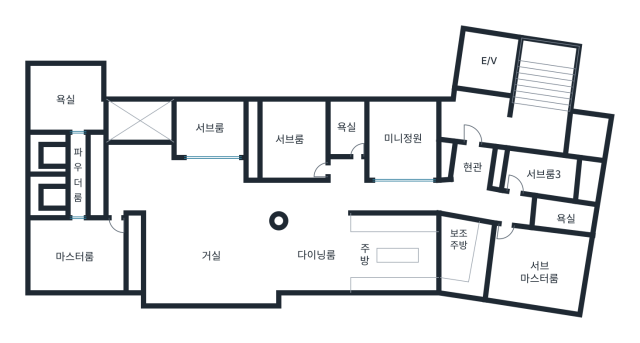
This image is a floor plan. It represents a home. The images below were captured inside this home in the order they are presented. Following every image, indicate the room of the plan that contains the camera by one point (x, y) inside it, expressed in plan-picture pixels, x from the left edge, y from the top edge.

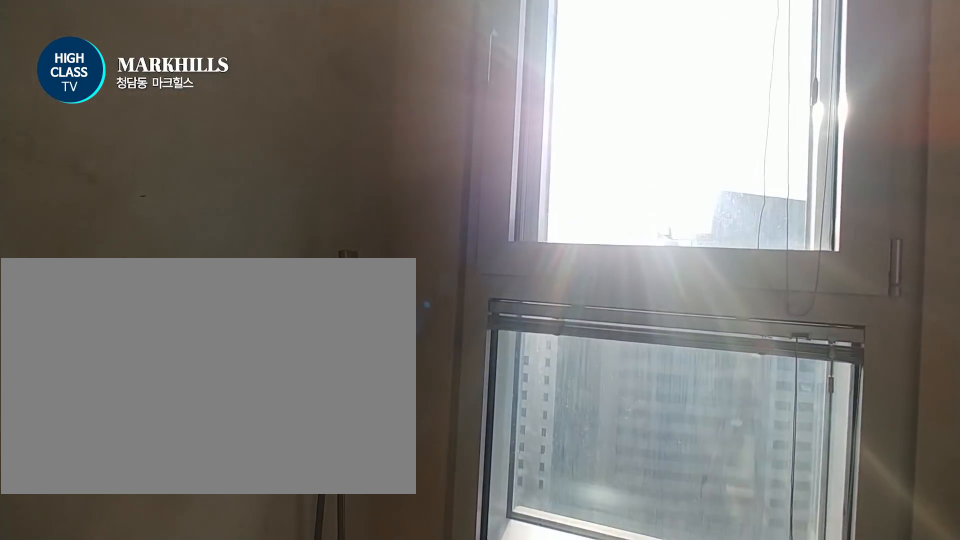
(347, 129)
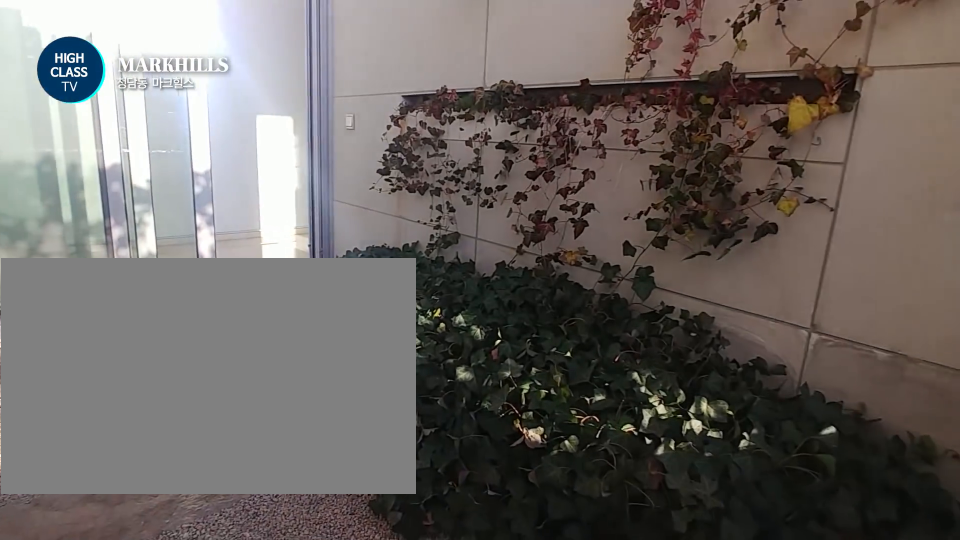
(402, 141)
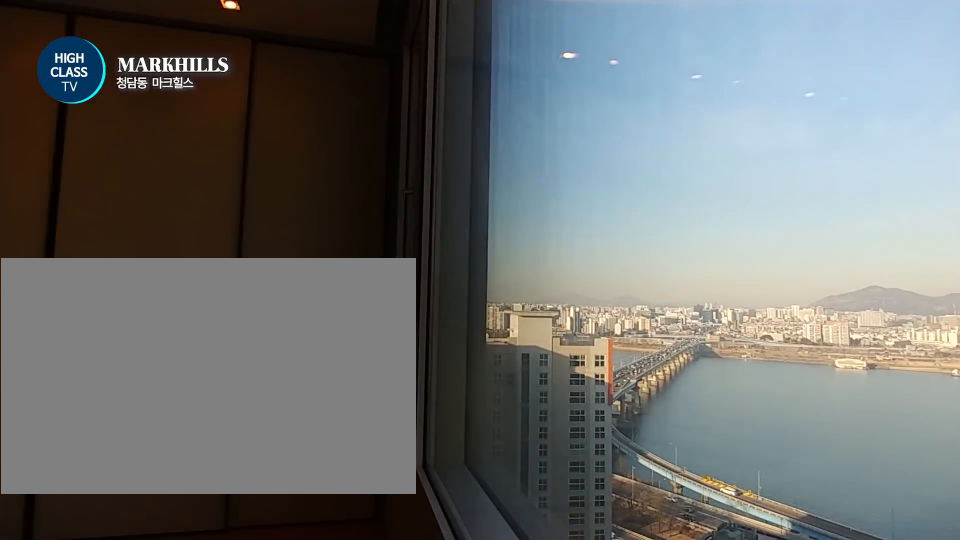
(539, 274)
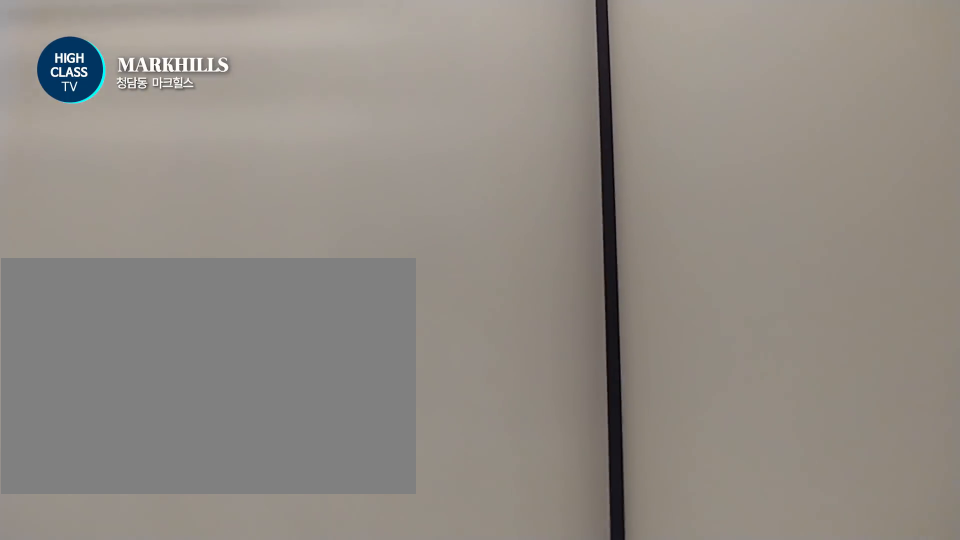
(542, 174)
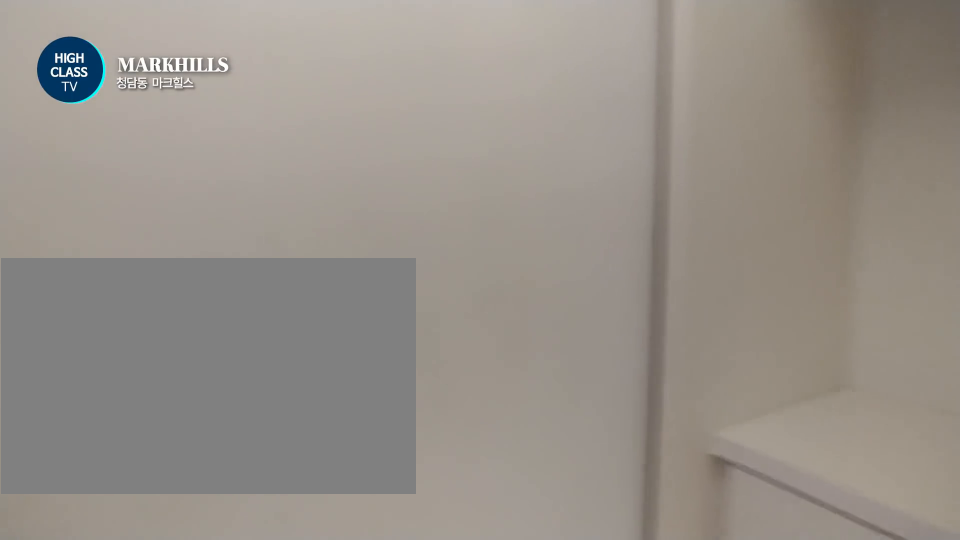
(542, 174)
